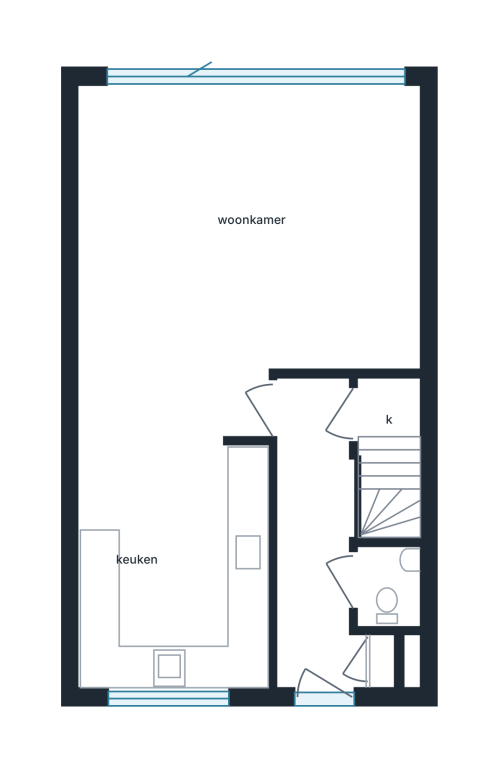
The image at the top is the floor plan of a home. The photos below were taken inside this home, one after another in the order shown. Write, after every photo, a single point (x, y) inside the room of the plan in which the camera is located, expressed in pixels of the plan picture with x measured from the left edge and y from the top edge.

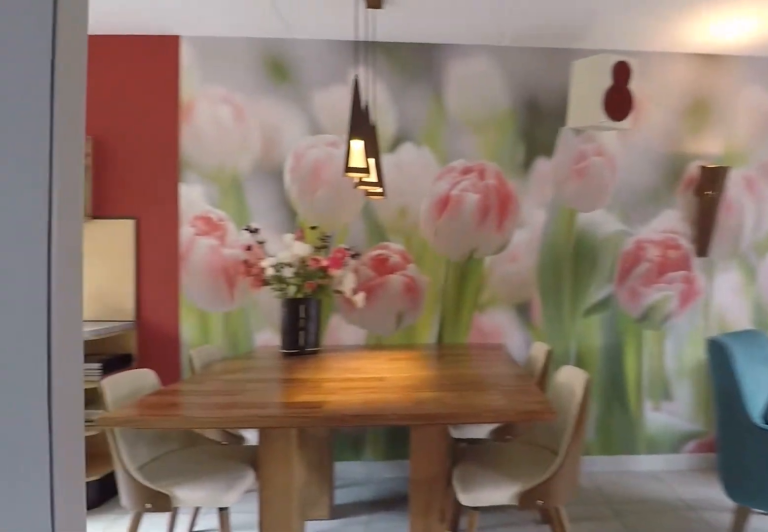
(313, 253)
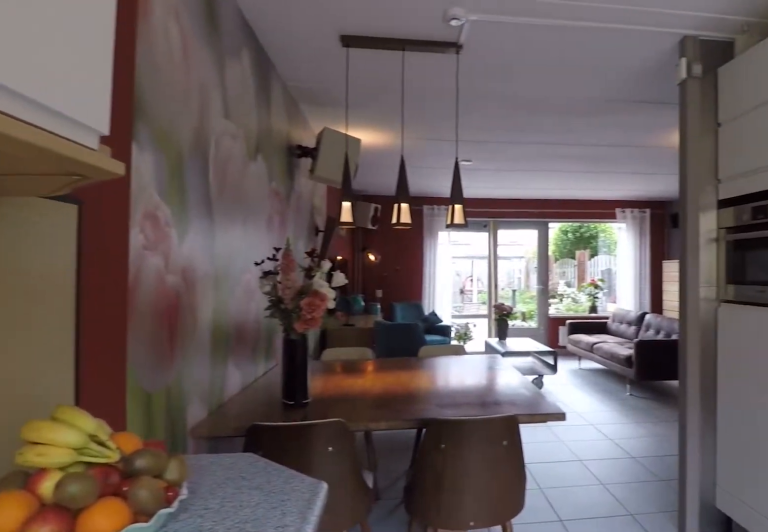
(172, 567)
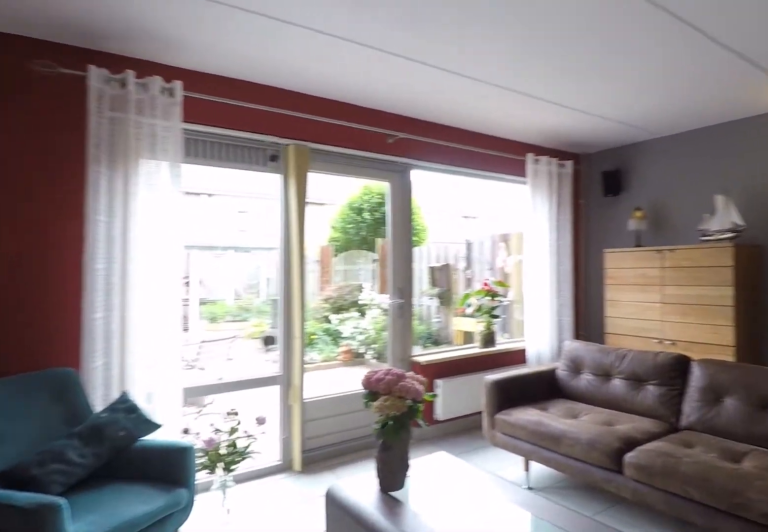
(313, 253)
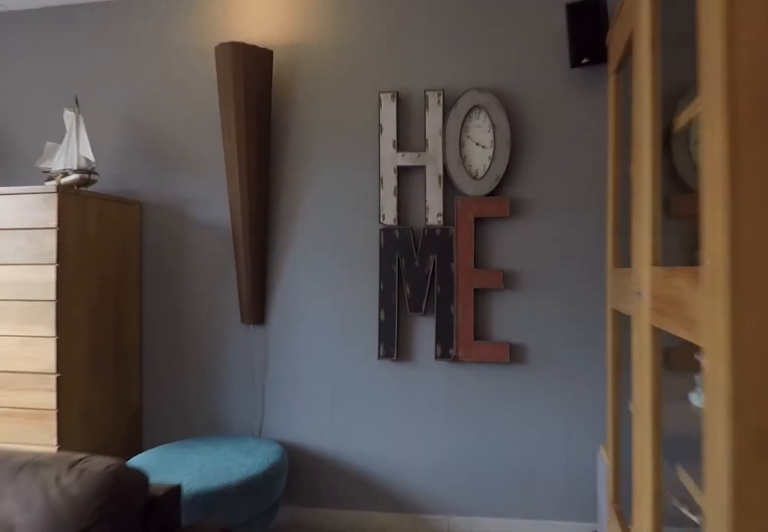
(313, 253)
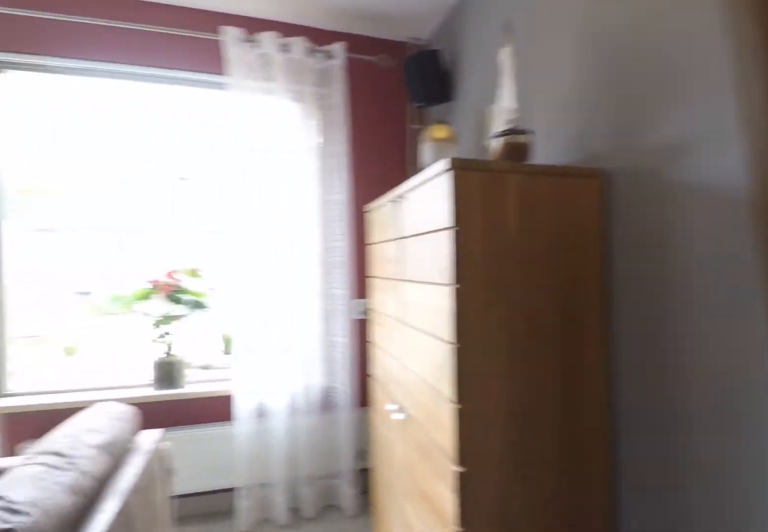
(313, 253)
